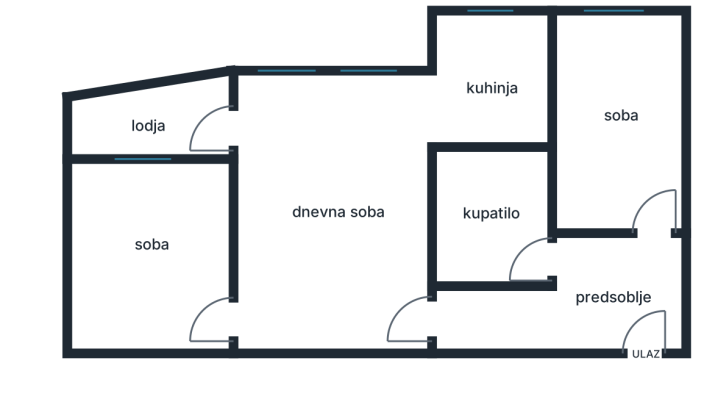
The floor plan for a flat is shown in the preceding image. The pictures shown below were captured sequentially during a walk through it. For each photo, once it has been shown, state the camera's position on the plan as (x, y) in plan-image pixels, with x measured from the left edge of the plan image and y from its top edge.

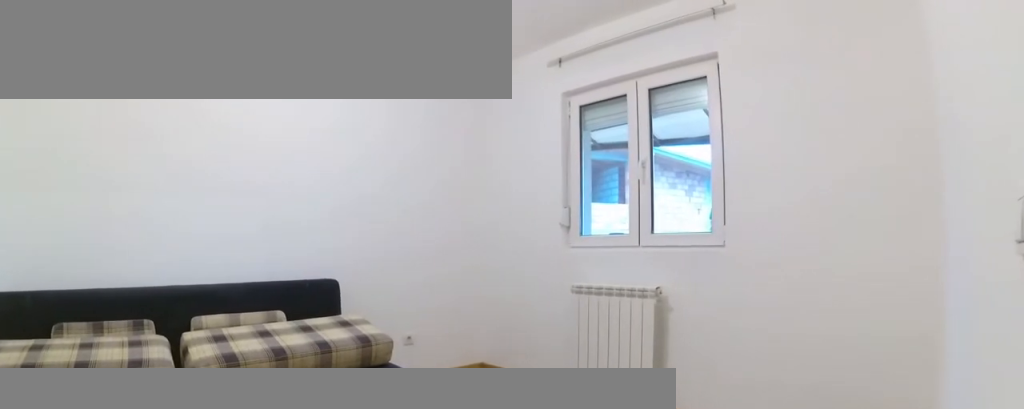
(228, 308)
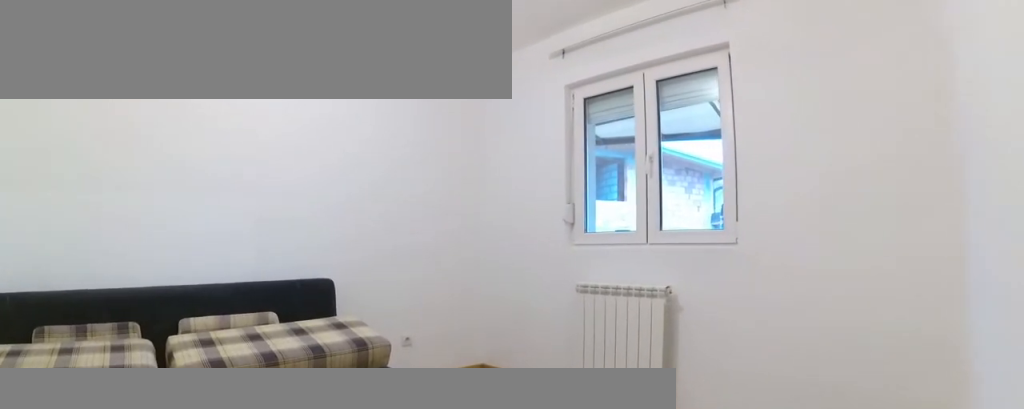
(226, 300)
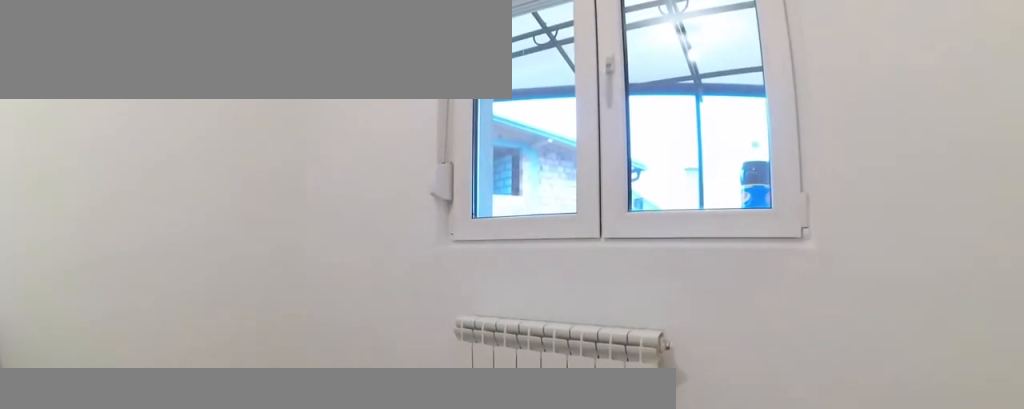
(194, 220)
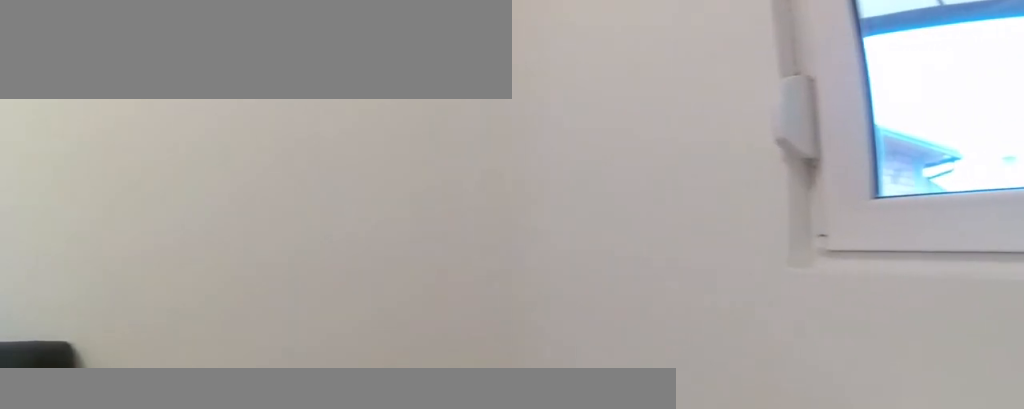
(140, 180)
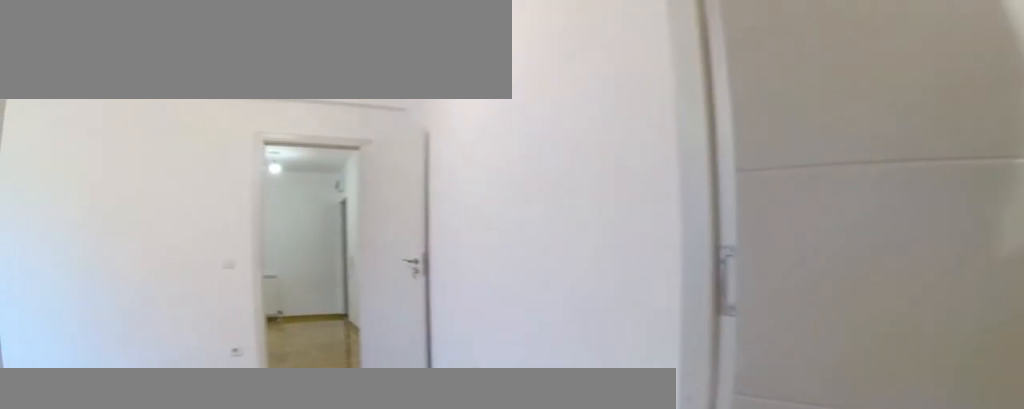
(209, 296)
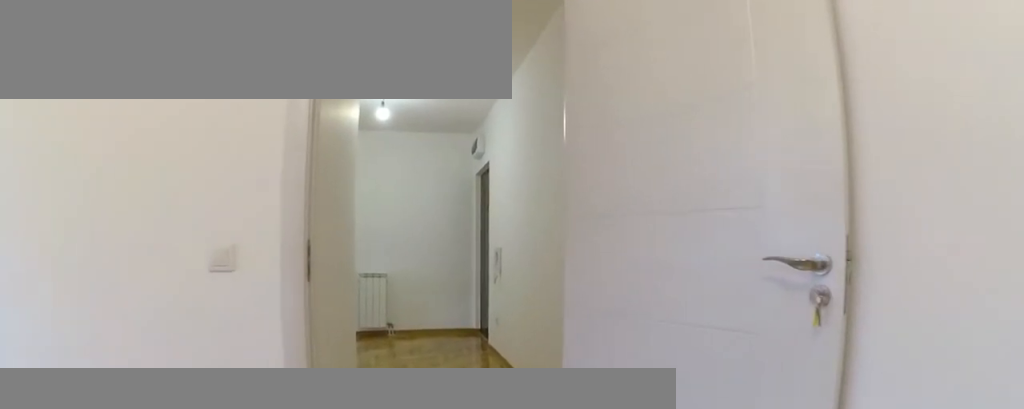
(350, 317)
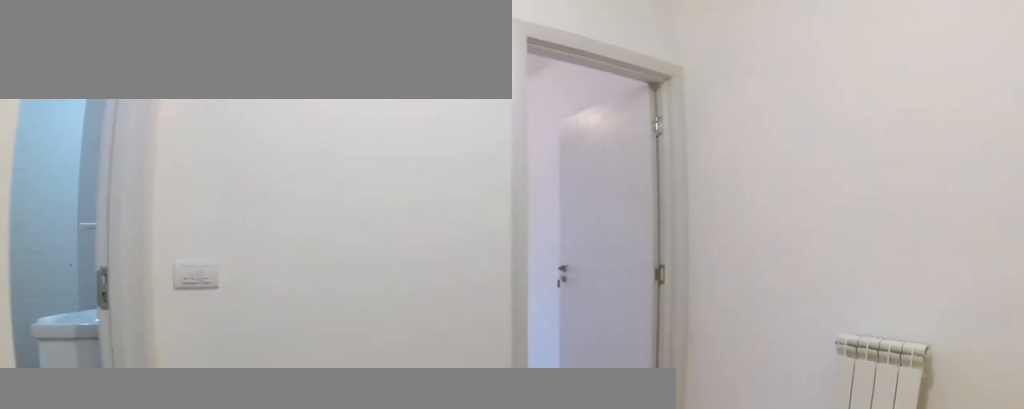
(568, 320)
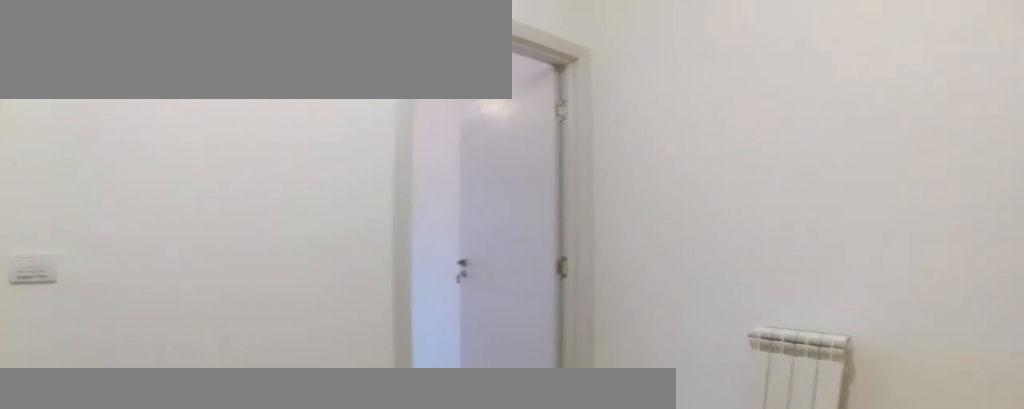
(575, 320)
